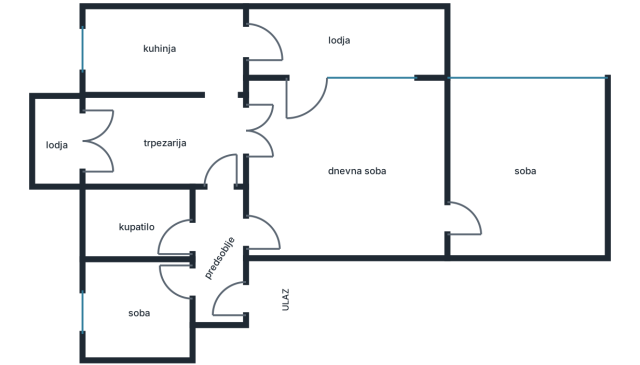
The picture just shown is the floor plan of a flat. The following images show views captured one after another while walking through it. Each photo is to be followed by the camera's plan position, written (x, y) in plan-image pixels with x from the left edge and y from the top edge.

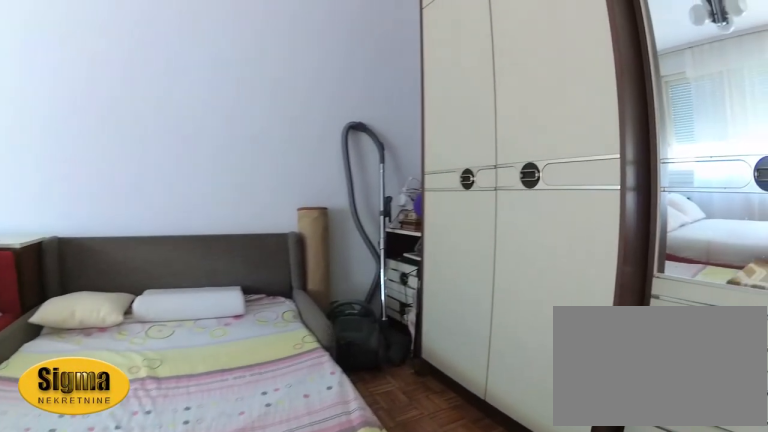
(489, 225)
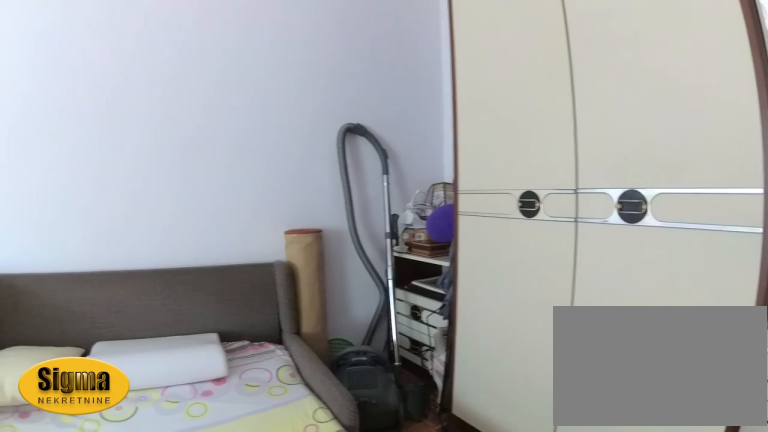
(531, 226)
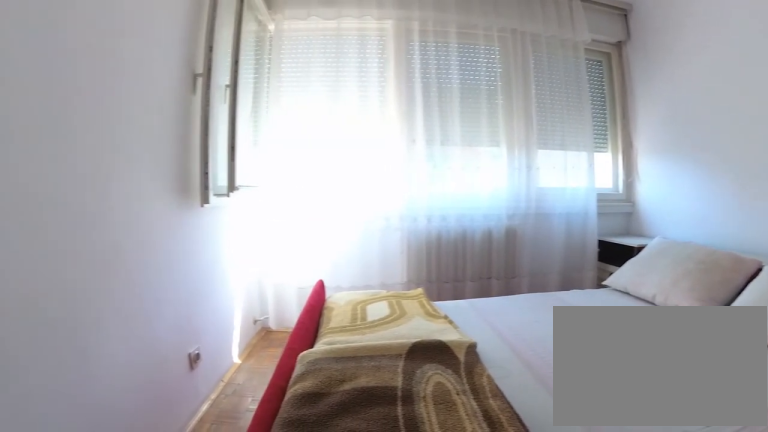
(527, 239)
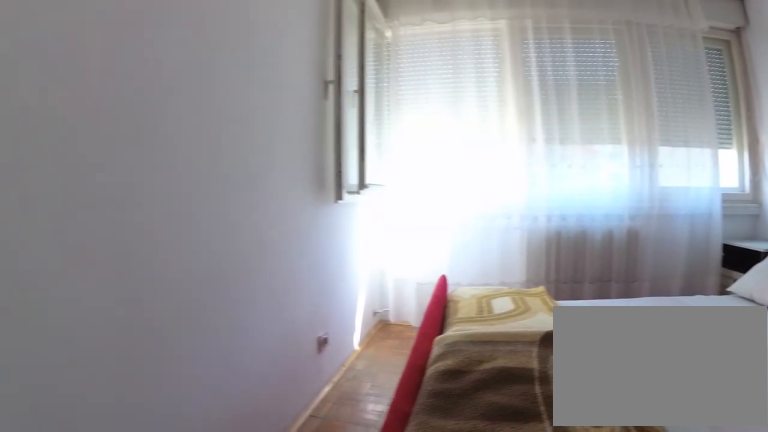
(527, 237)
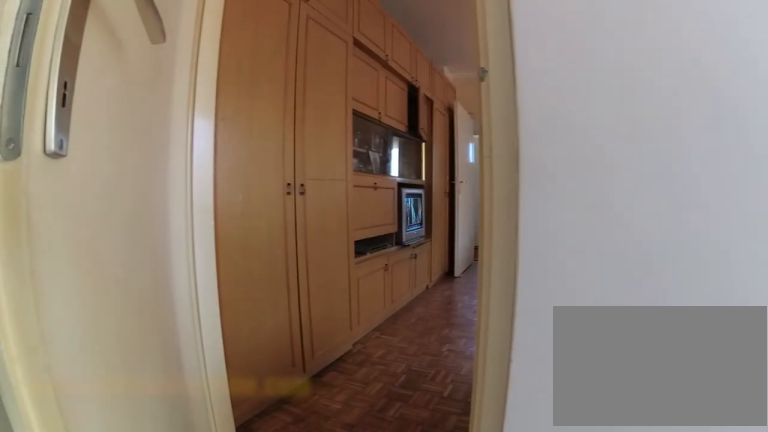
(517, 224)
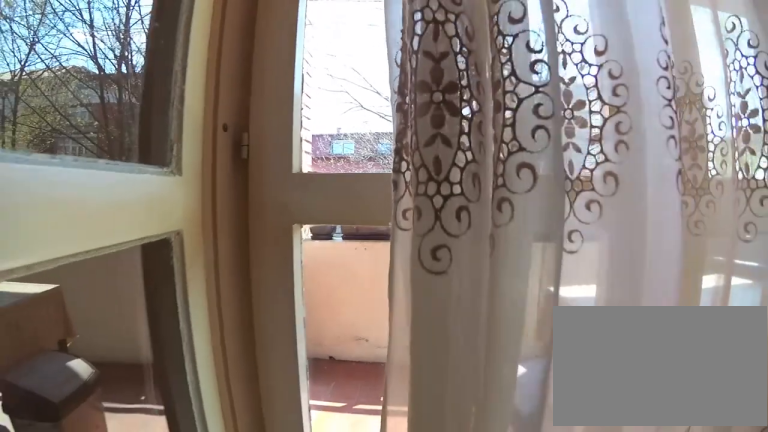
(281, 141)
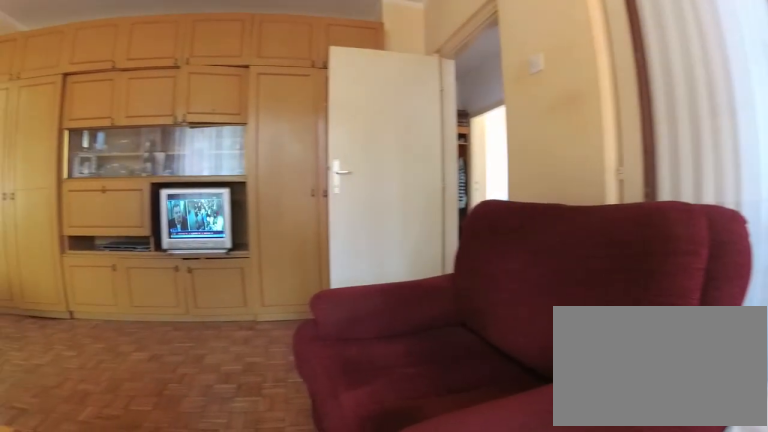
(287, 140)
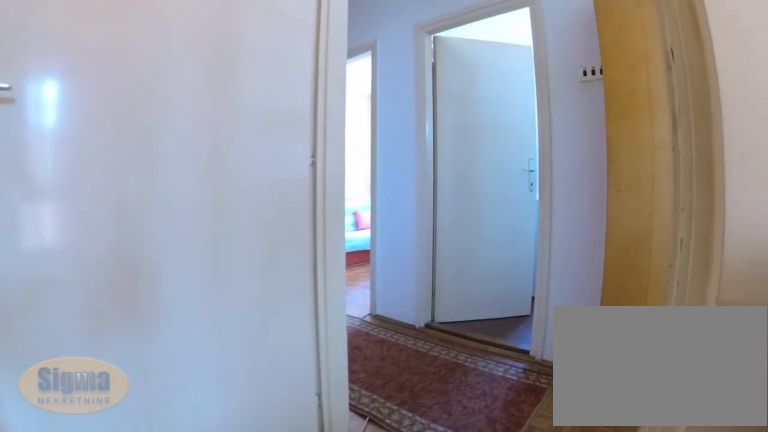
(290, 205)
